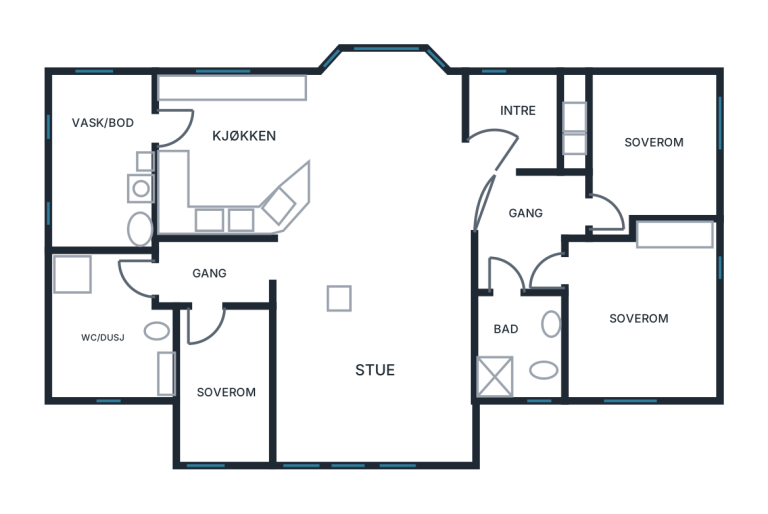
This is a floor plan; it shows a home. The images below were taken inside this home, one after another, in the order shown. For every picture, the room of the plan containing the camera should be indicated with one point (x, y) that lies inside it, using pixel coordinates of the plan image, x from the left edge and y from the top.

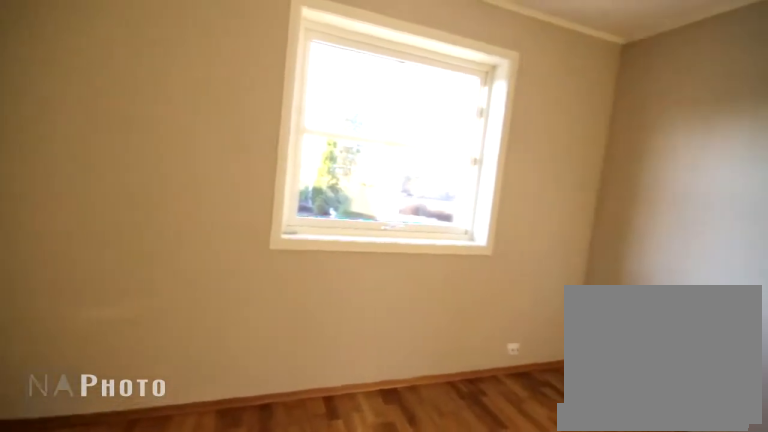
(637, 314)
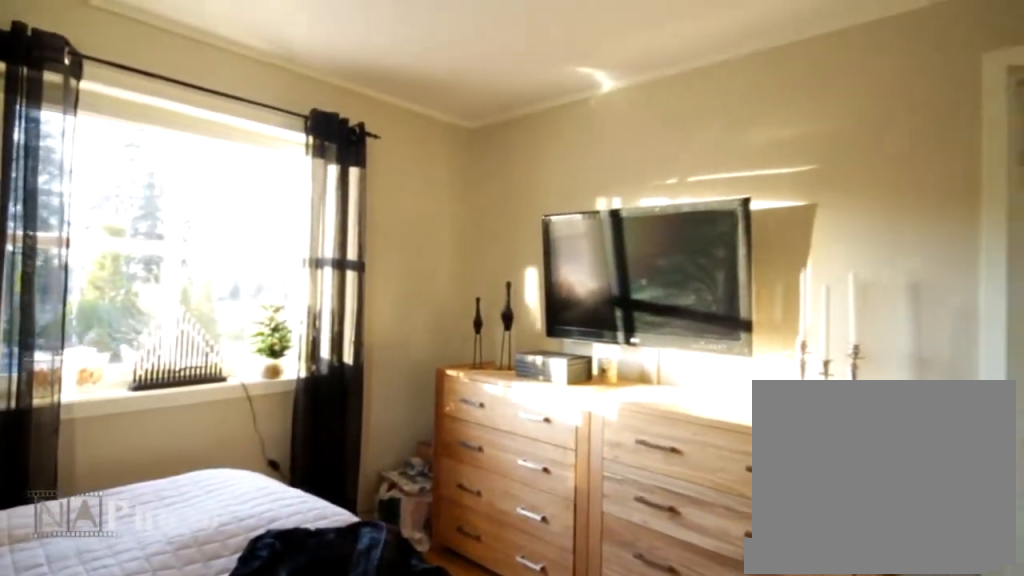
(637, 314)
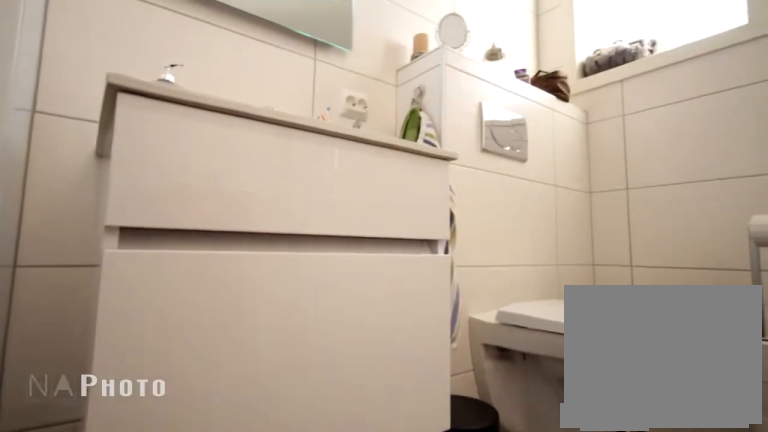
(518, 346)
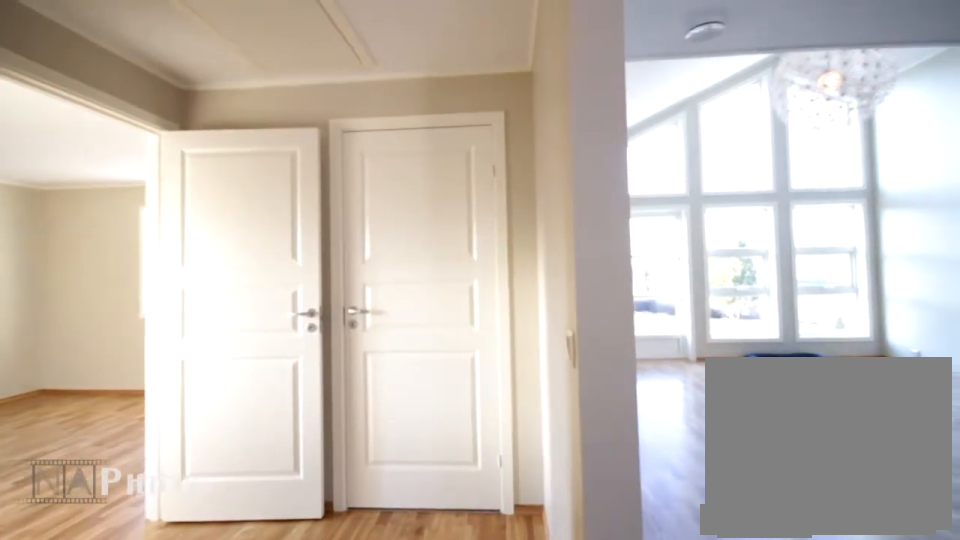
(525, 232)
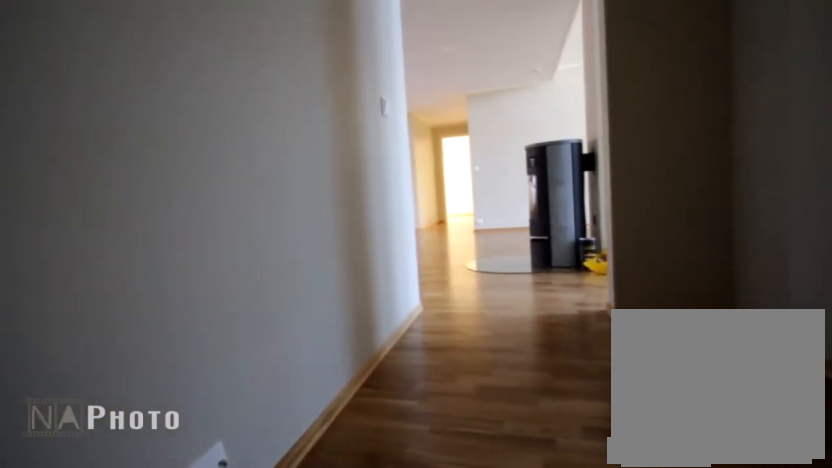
(212, 274)
